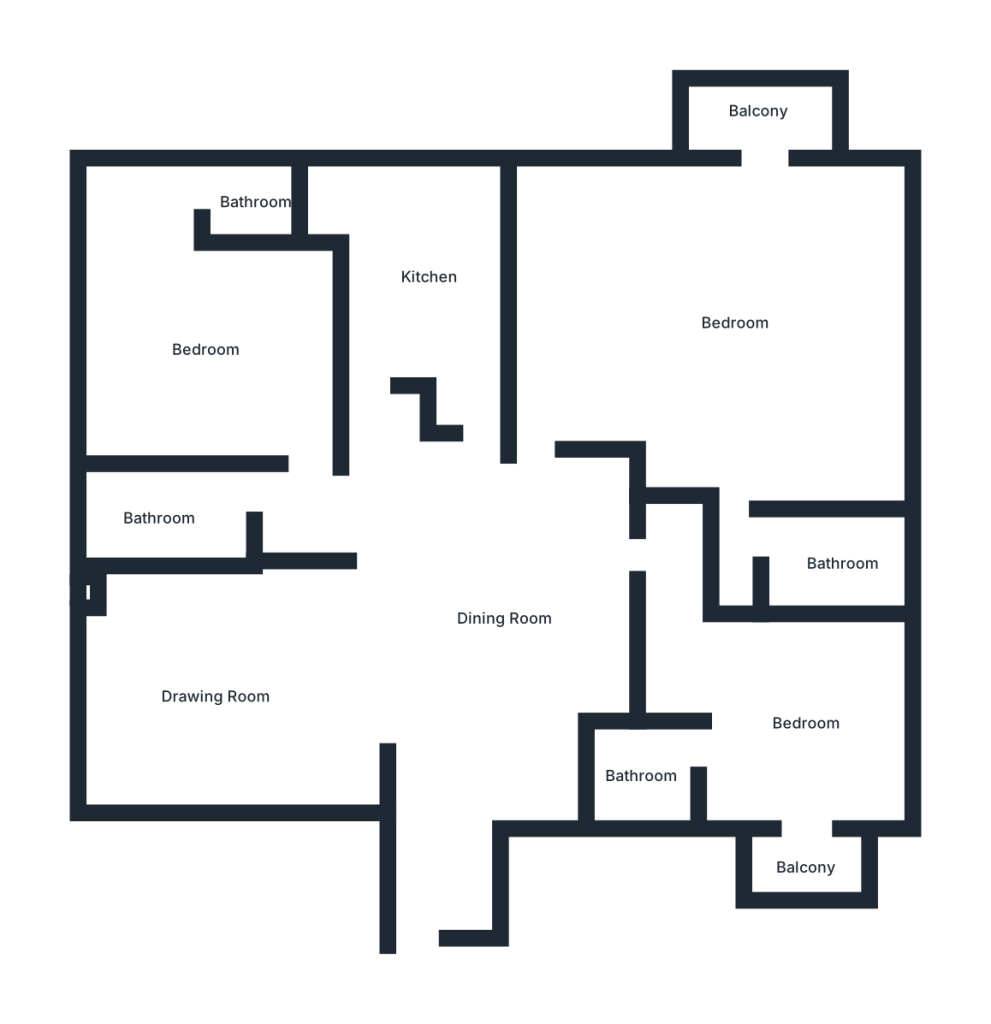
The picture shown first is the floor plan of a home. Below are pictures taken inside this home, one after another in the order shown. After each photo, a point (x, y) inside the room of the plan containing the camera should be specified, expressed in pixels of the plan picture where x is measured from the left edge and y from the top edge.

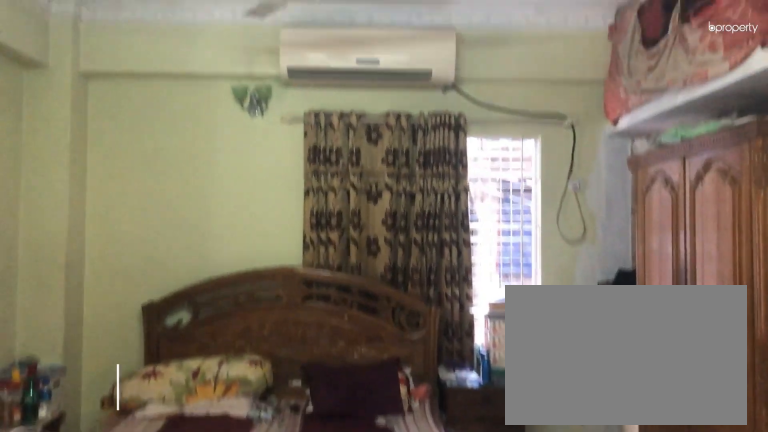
(738, 322)
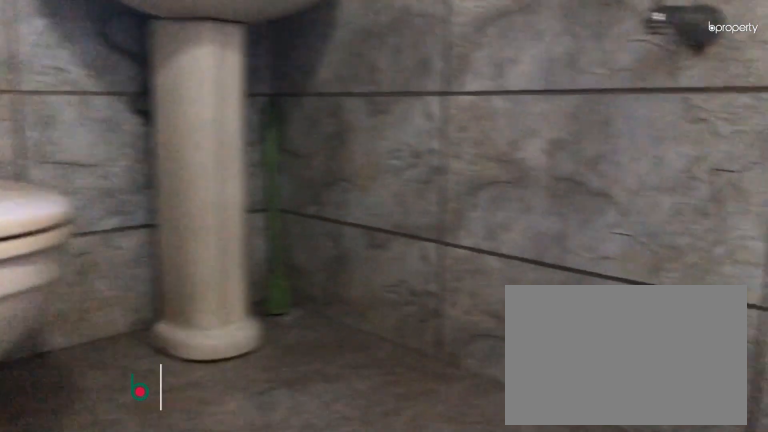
(844, 560)
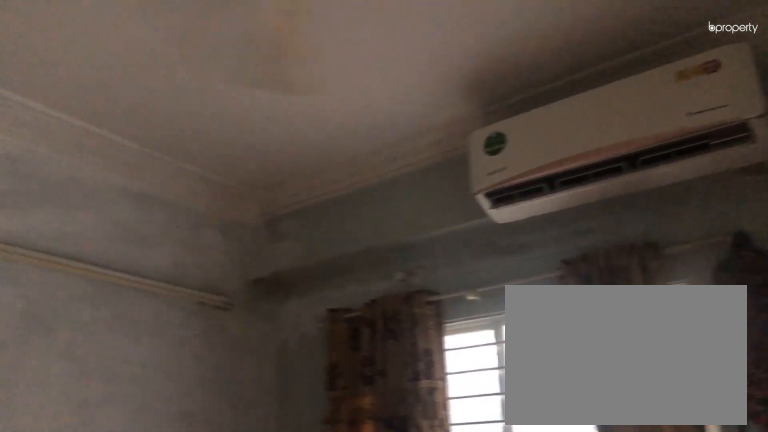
(808, 722)
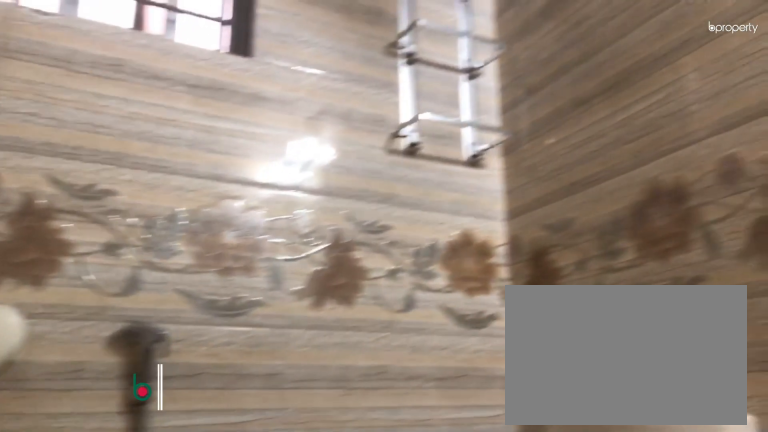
(641, 775)
